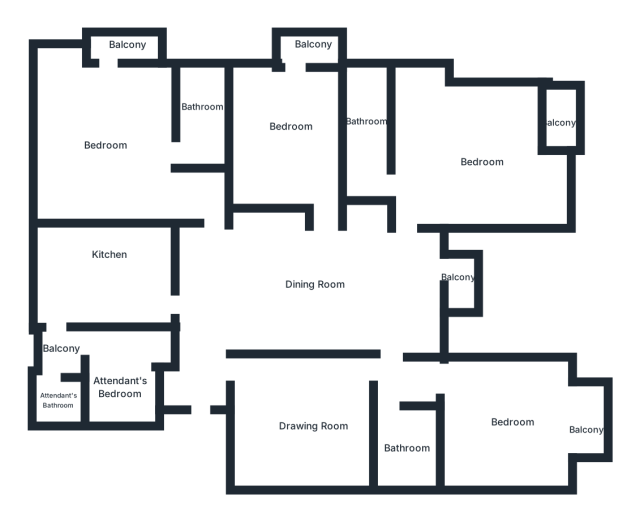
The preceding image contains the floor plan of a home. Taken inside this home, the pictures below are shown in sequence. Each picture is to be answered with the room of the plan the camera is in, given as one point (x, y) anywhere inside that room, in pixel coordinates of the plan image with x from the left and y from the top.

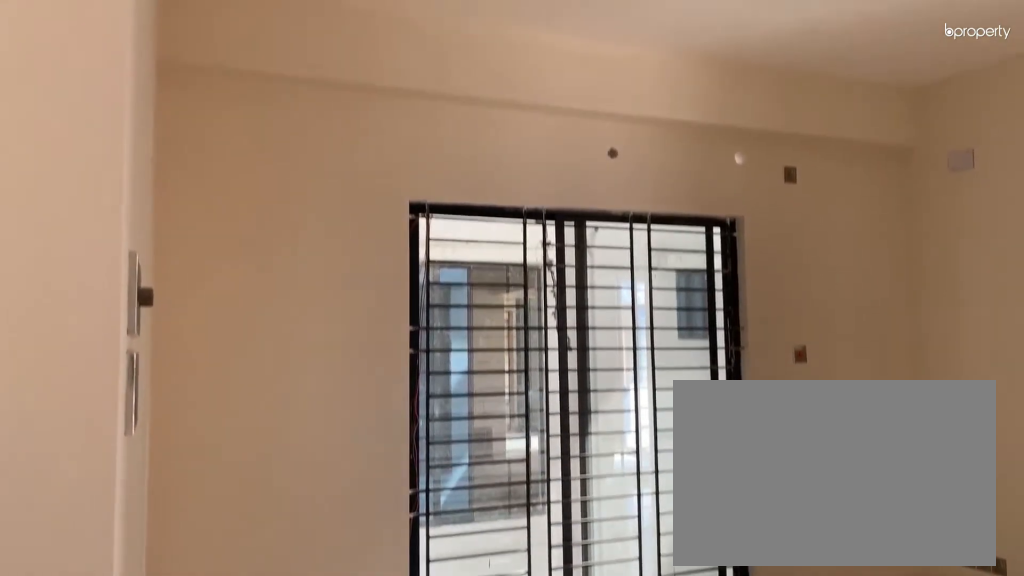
(315, 425)
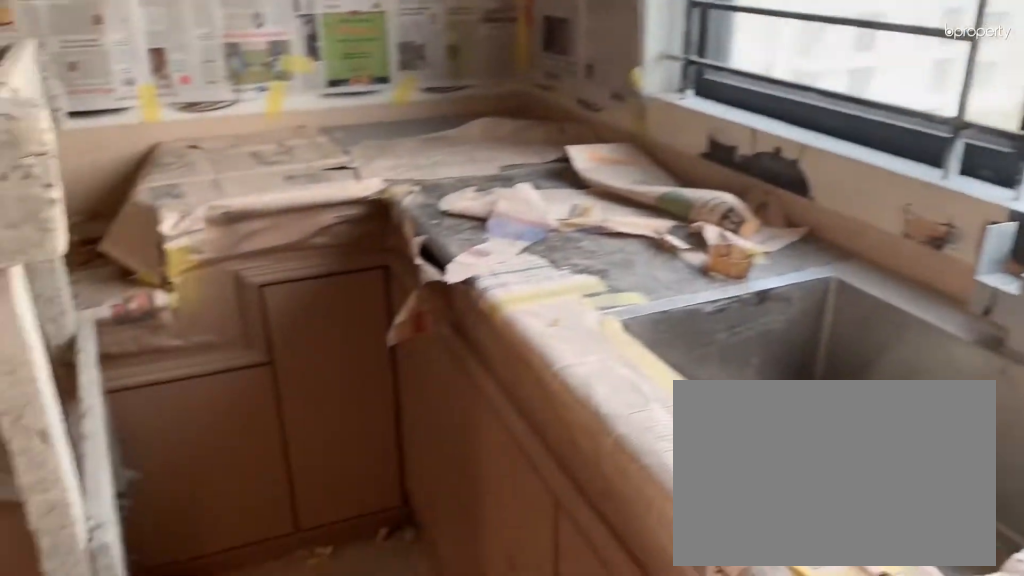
(106, 269)
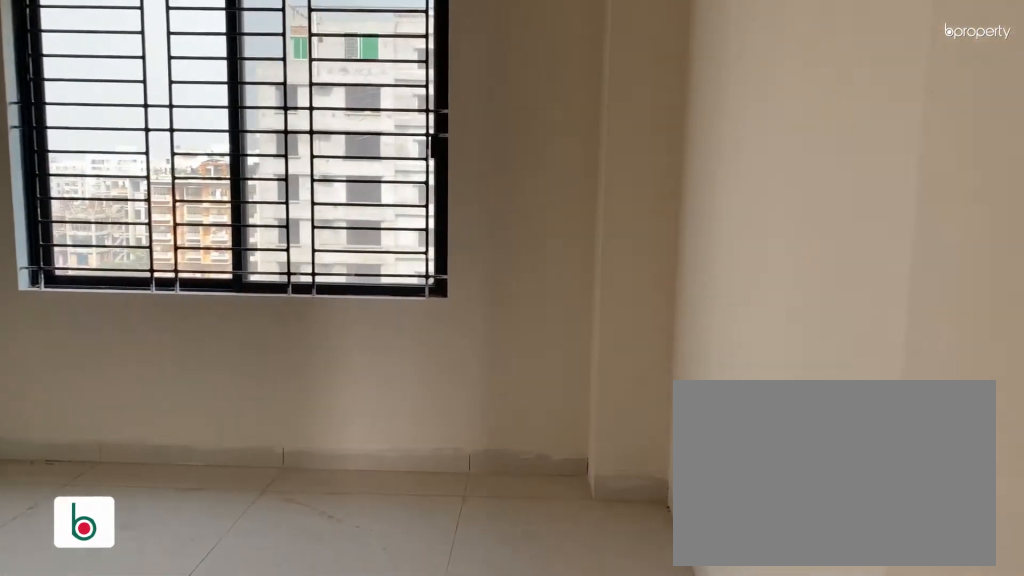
(111, 146)
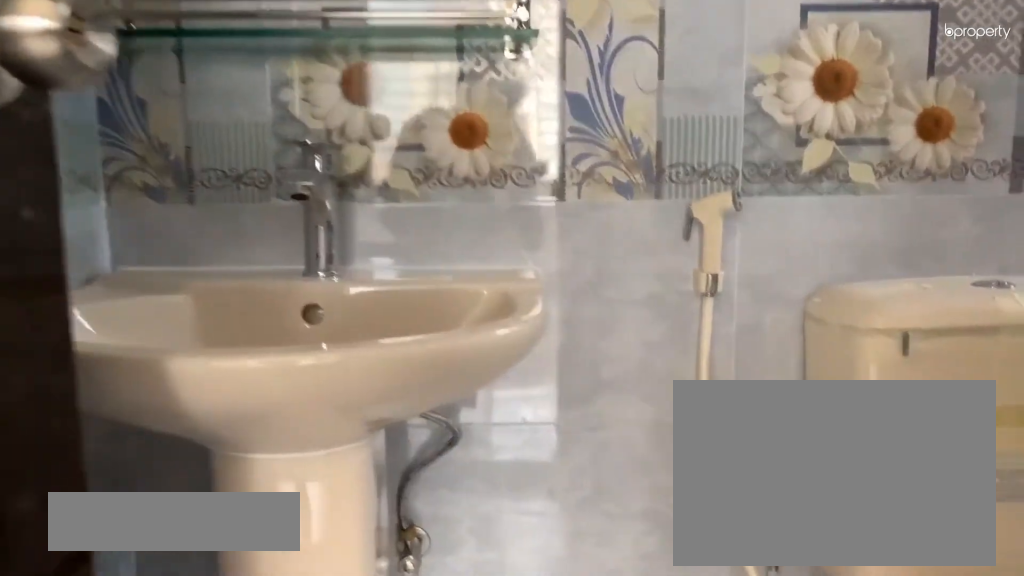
(195, 126)
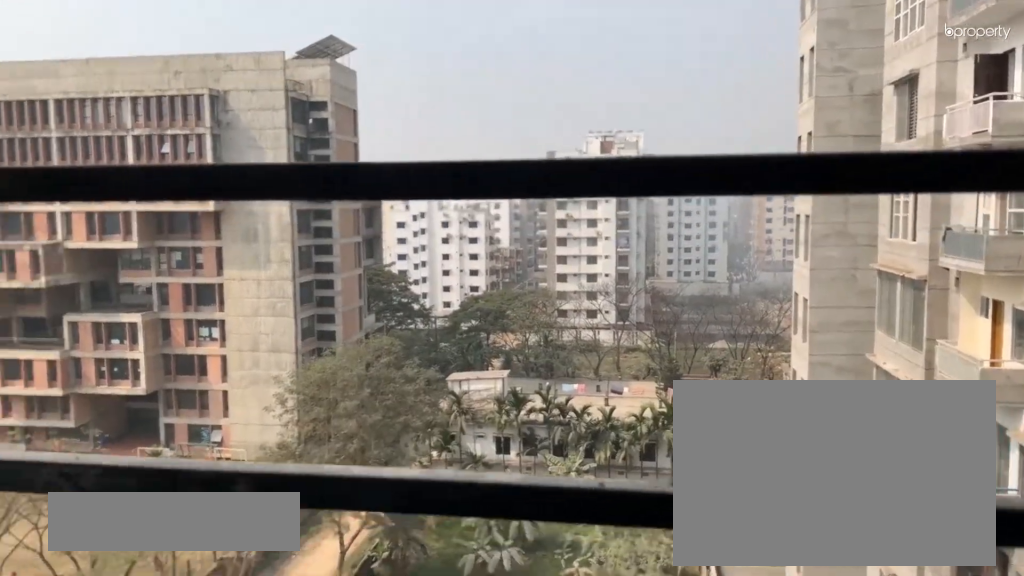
(117, 55)
